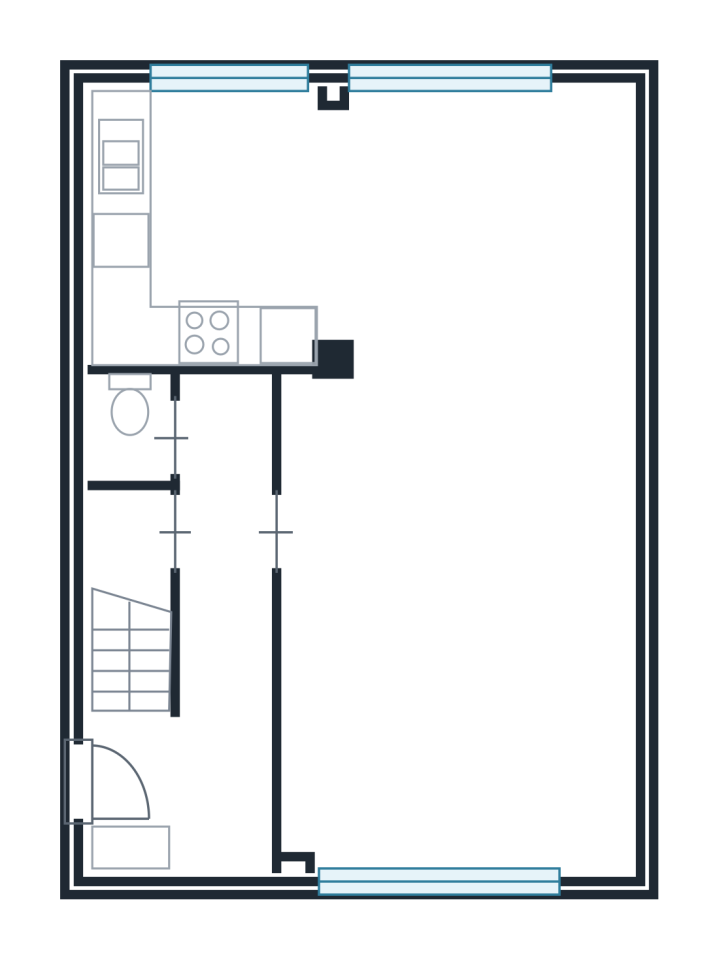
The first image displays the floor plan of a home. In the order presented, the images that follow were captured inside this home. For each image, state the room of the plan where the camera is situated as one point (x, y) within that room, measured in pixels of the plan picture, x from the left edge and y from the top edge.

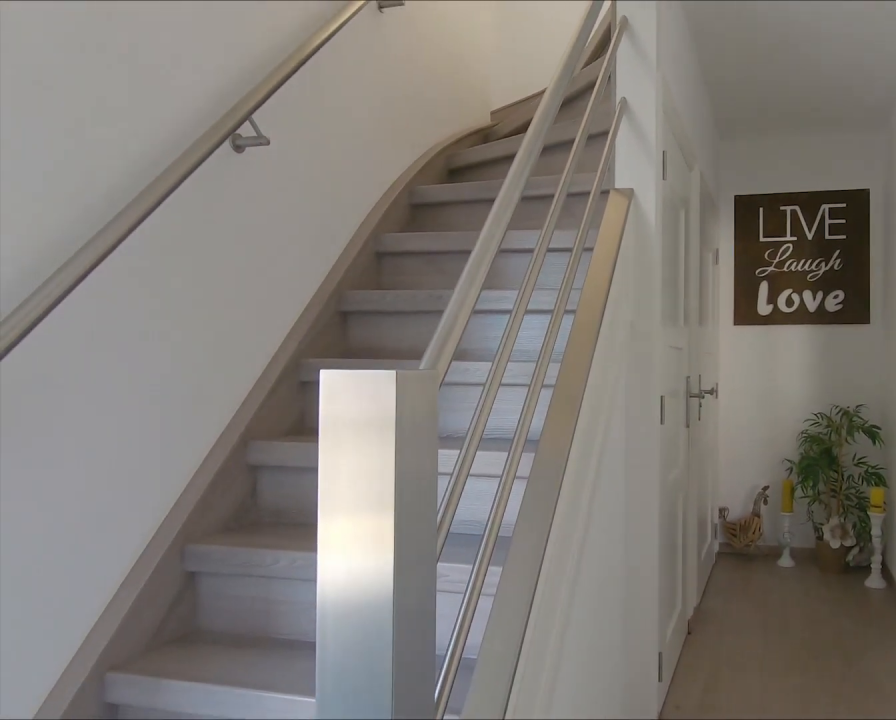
(208, 649)
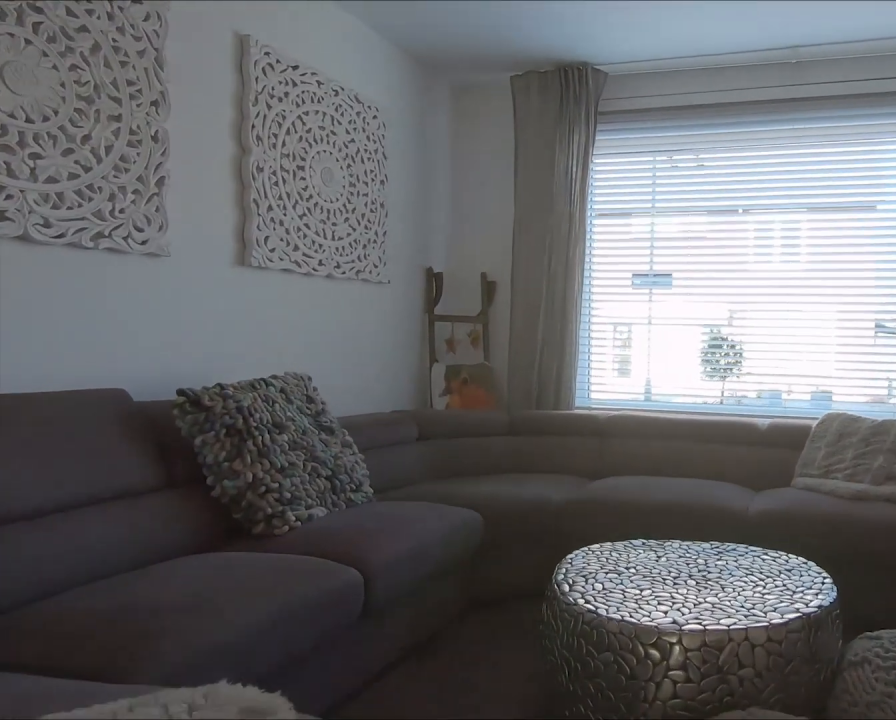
(465, 496)
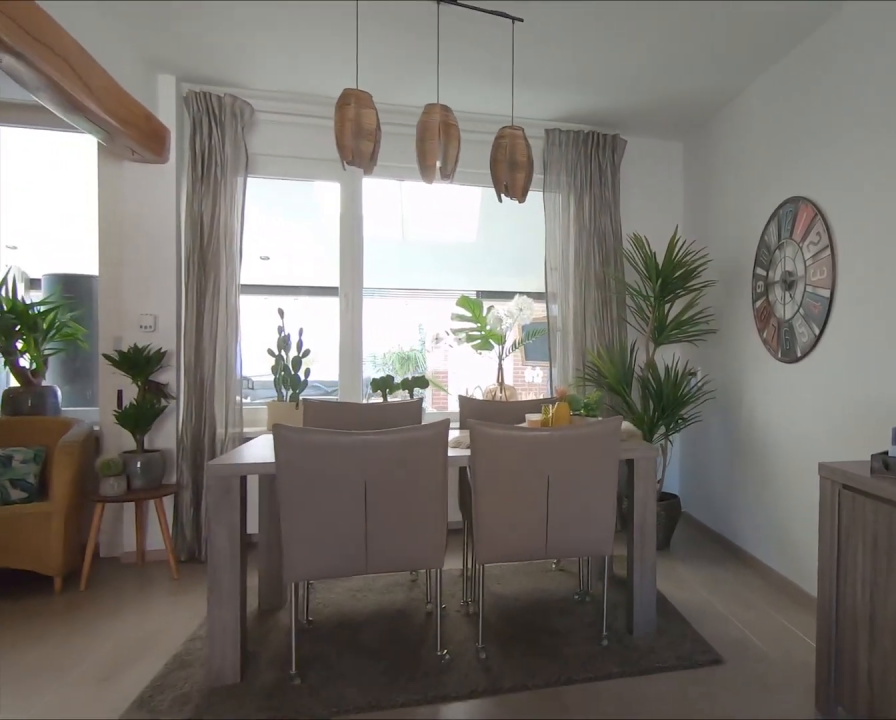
(465, 496)
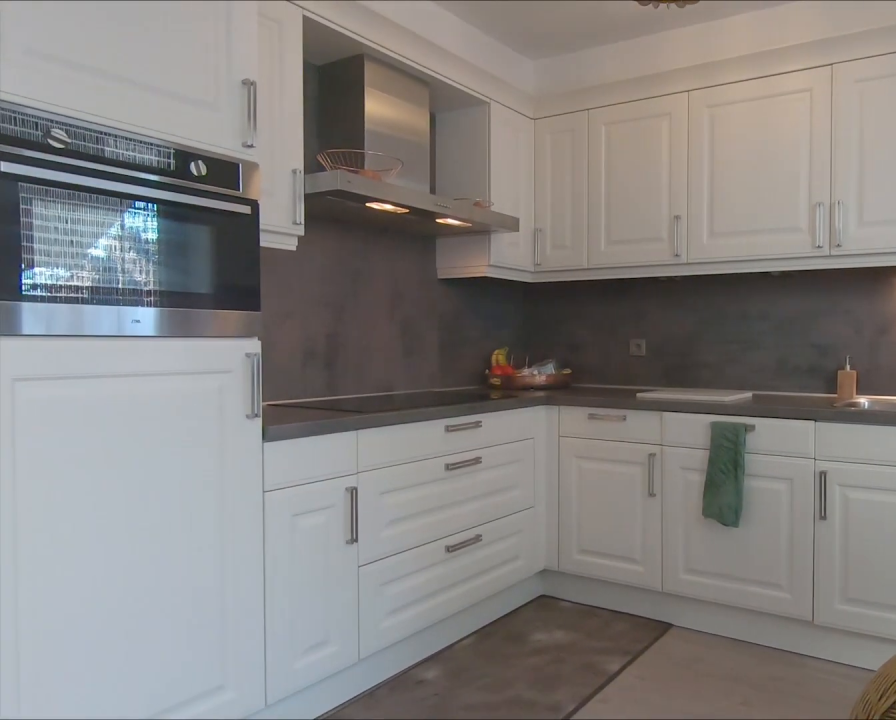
(249, 201)
